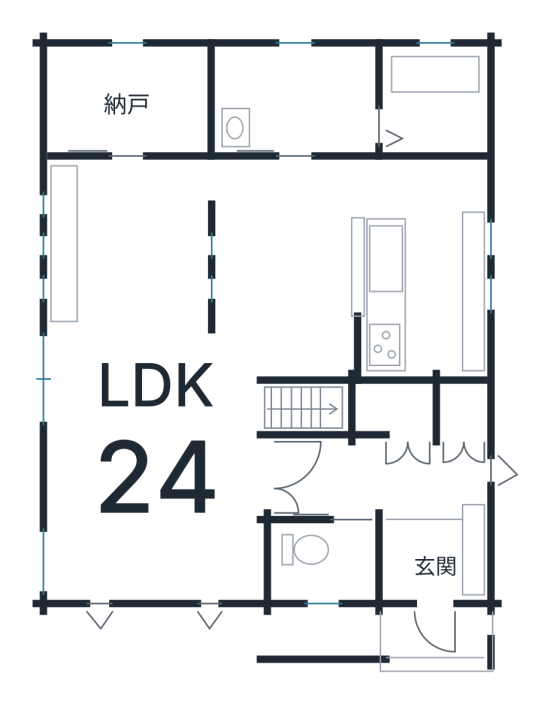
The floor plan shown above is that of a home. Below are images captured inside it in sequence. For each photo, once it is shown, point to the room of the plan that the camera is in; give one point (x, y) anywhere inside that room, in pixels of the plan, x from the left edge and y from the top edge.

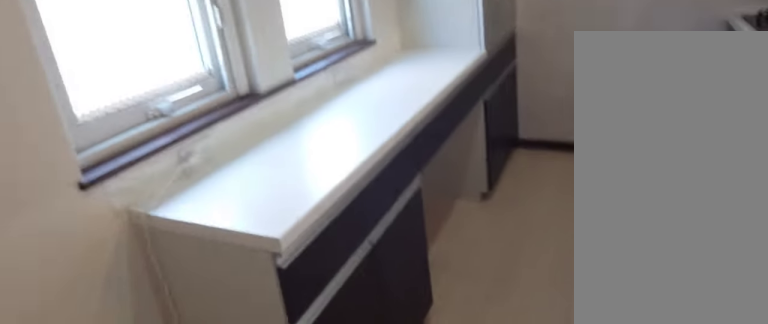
(416, 292)
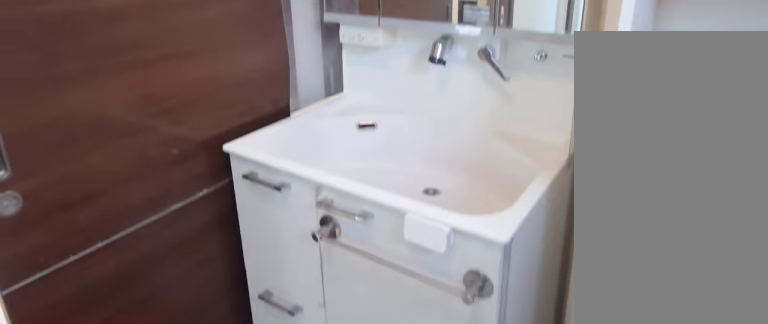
(304, 114)
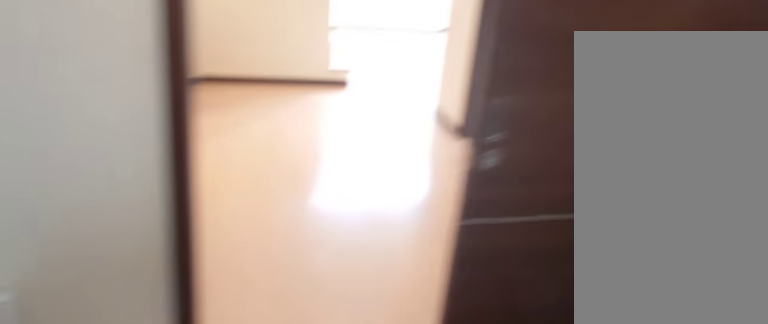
(304, 114)
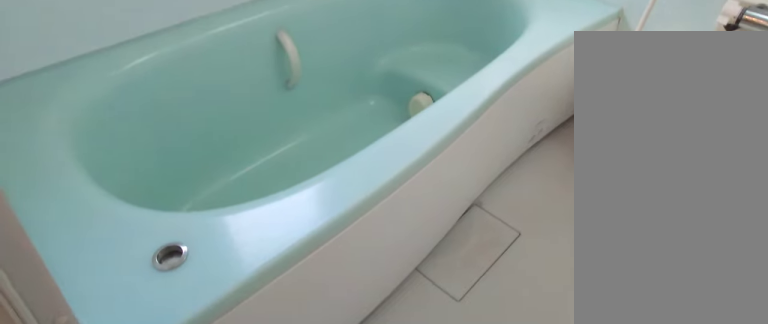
(433, 92)
